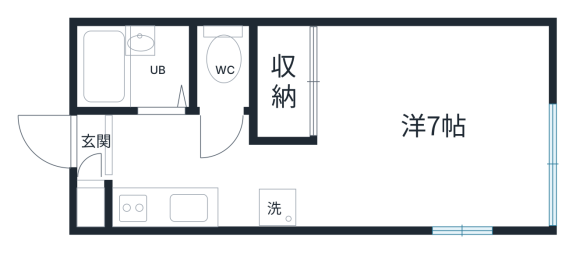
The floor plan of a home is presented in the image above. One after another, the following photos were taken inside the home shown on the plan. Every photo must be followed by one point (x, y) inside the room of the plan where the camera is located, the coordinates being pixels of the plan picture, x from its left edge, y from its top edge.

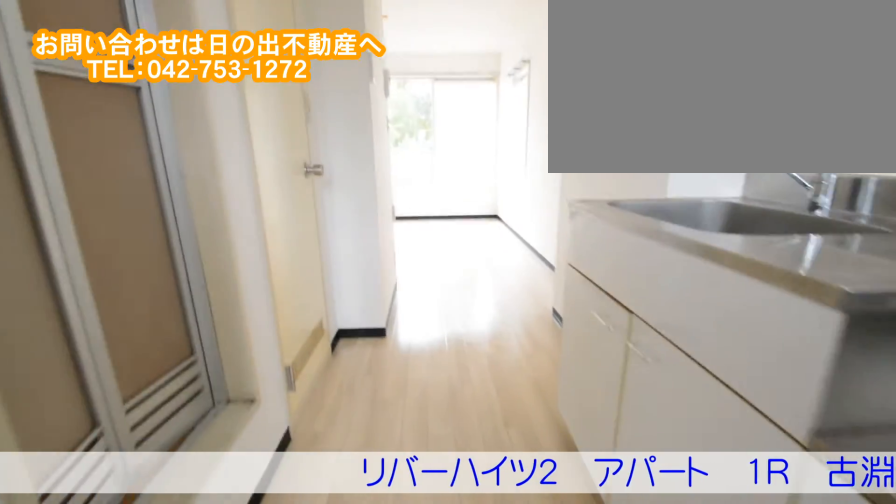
(147, 145)
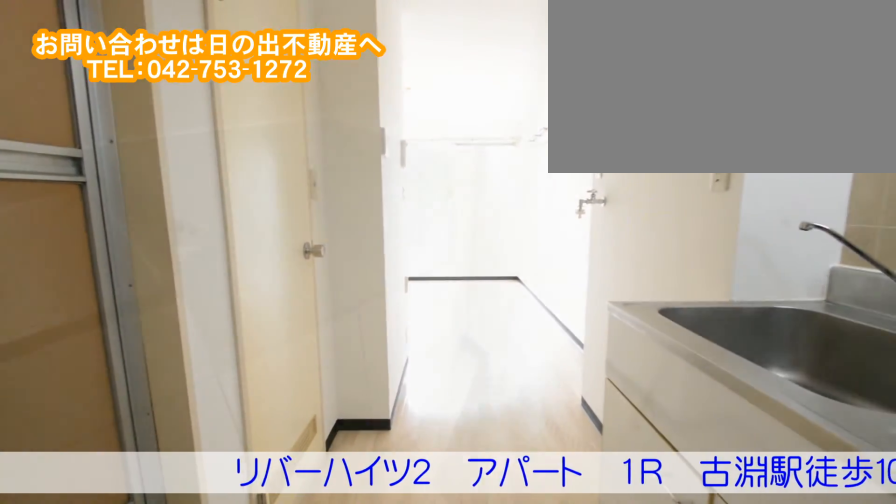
(187, 148)
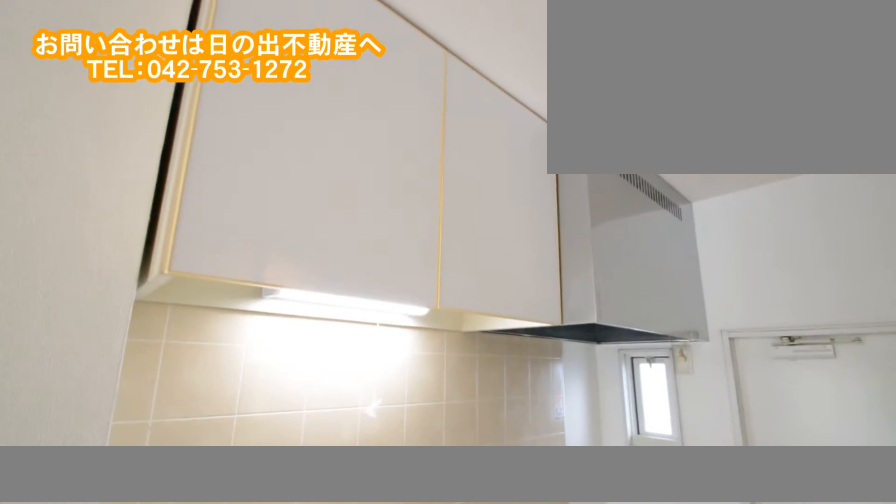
(187, 148)
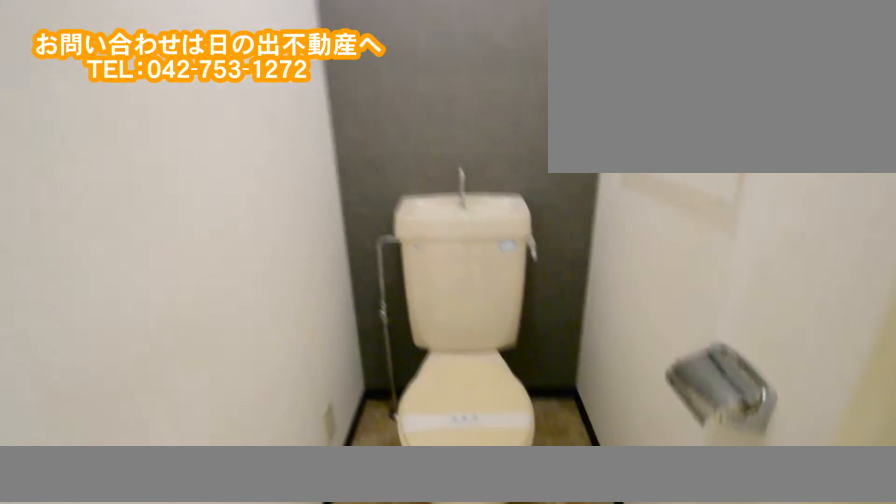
(217, 72)
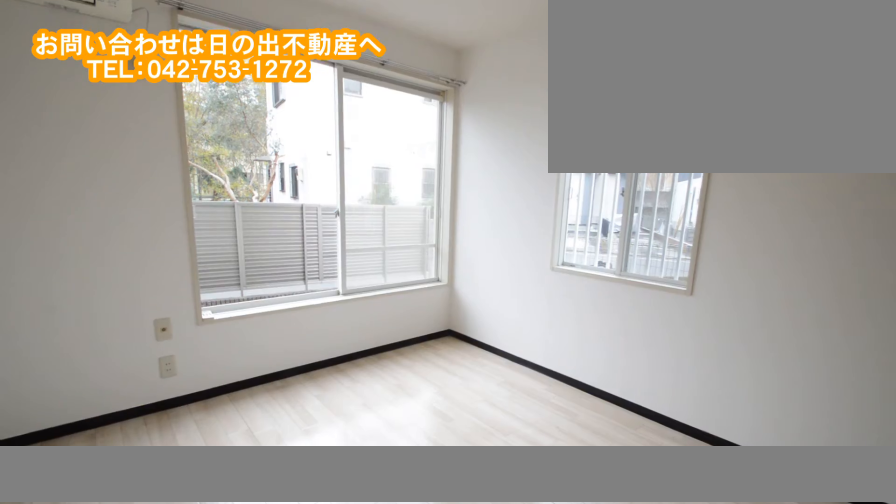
(440, 81)
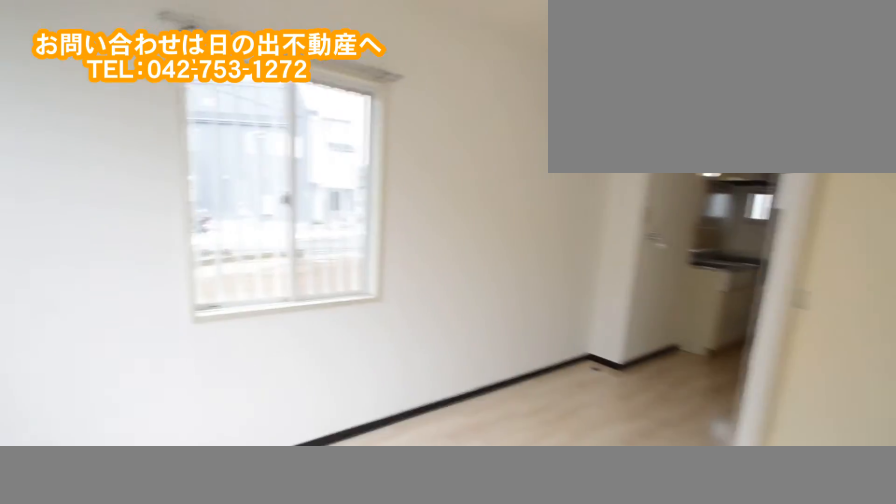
(441, 81)
